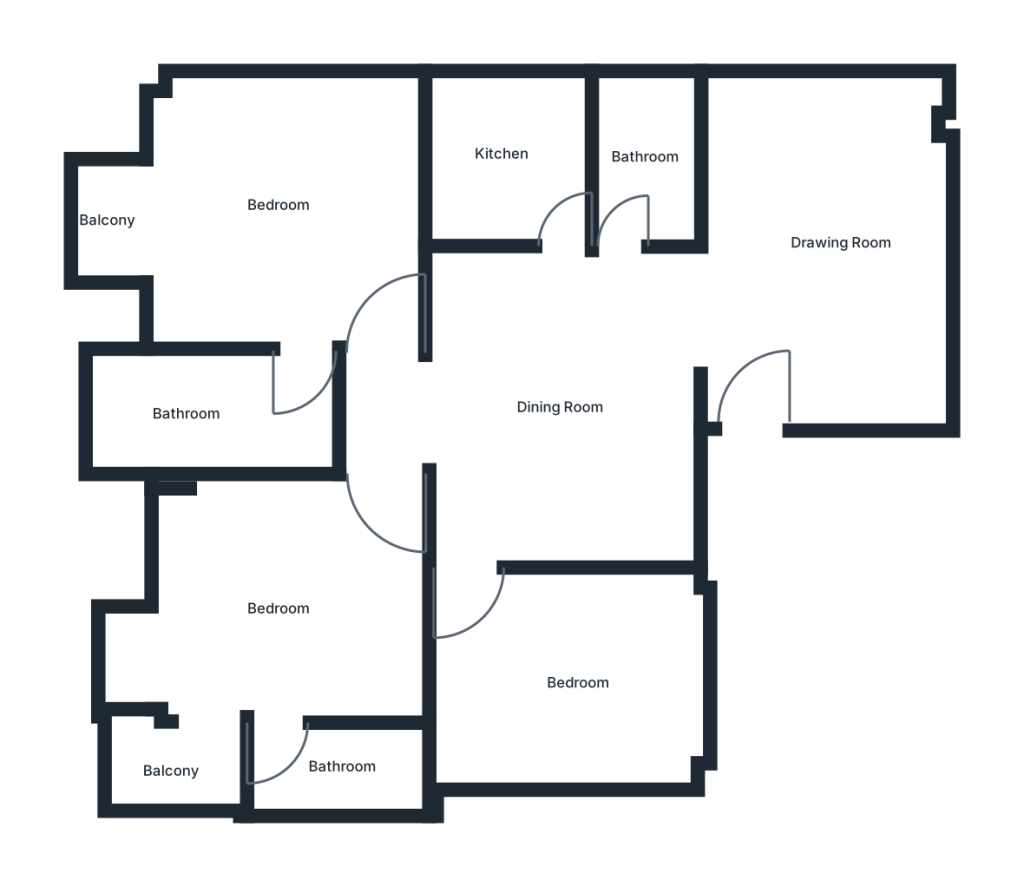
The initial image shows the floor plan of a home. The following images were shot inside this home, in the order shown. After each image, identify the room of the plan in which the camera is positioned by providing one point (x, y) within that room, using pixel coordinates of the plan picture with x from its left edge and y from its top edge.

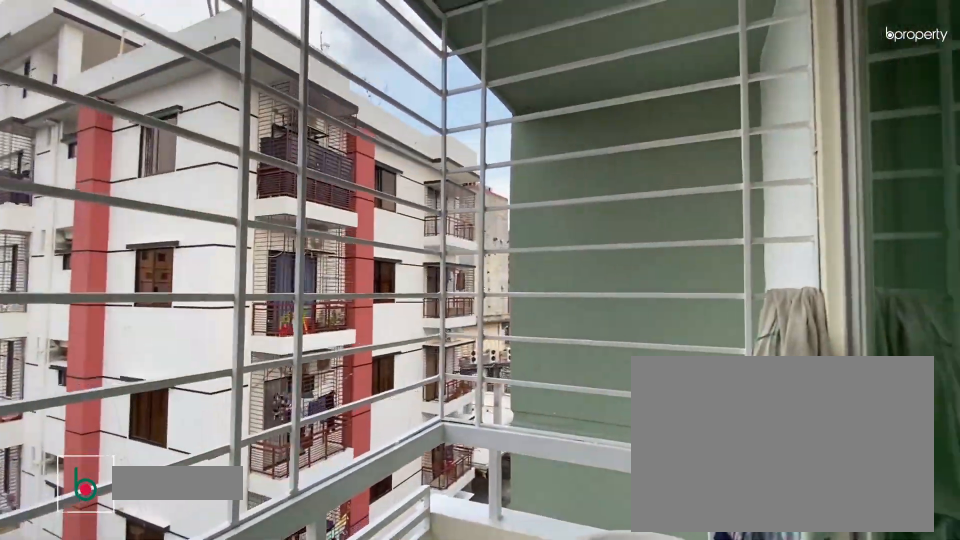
(101, 205)
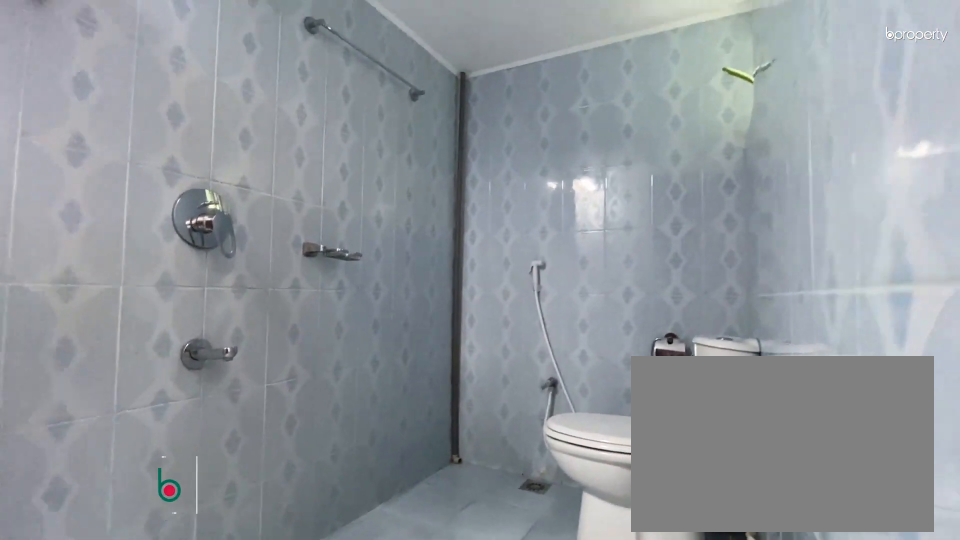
(204, 407)
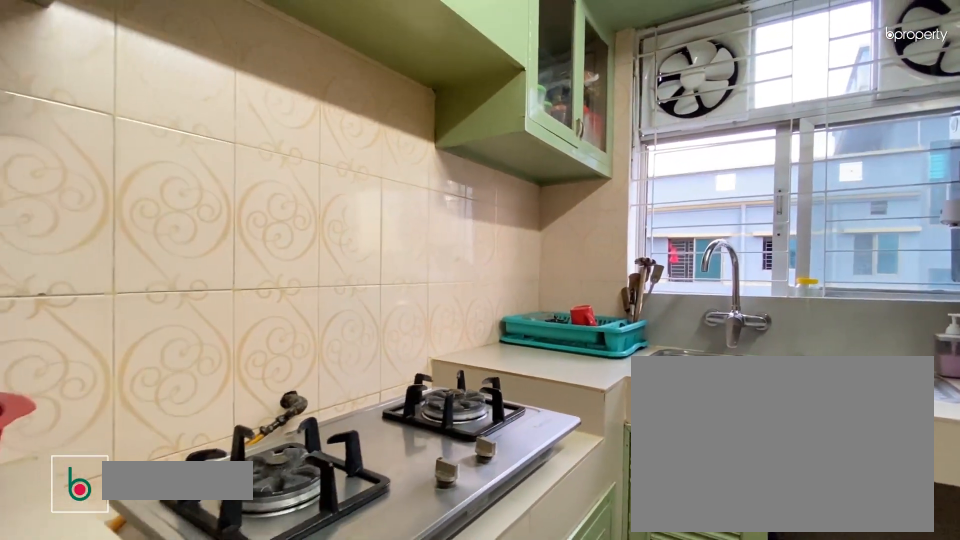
(520, 164)
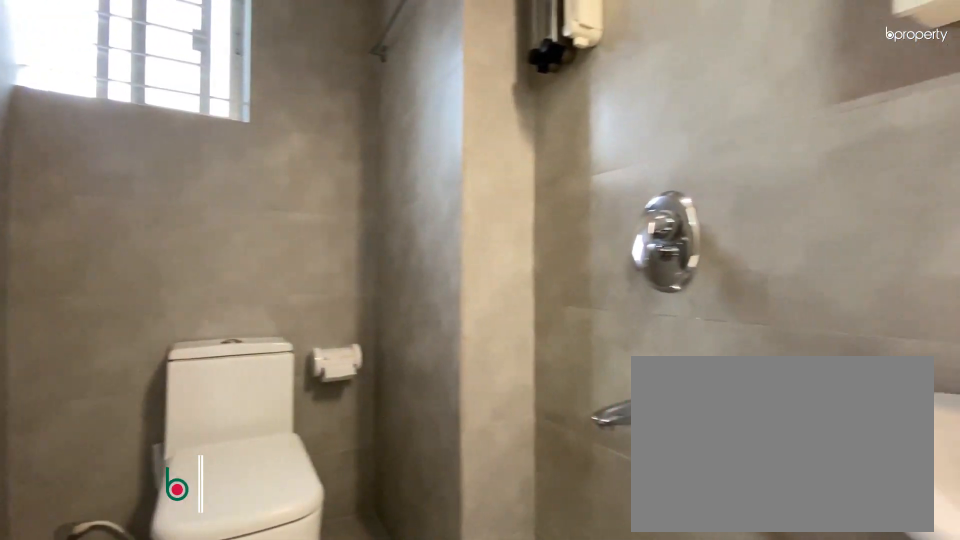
(650, 142)
